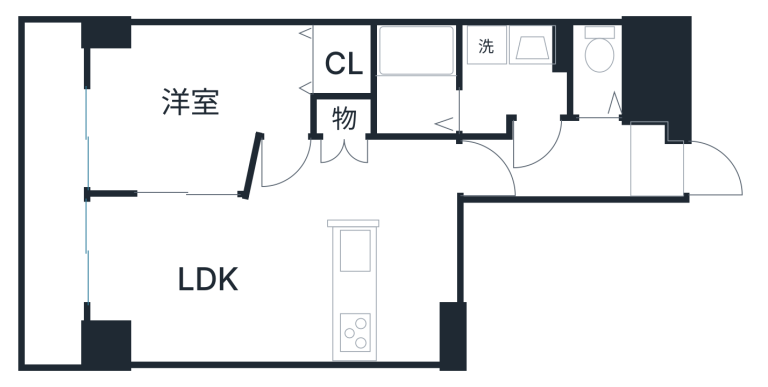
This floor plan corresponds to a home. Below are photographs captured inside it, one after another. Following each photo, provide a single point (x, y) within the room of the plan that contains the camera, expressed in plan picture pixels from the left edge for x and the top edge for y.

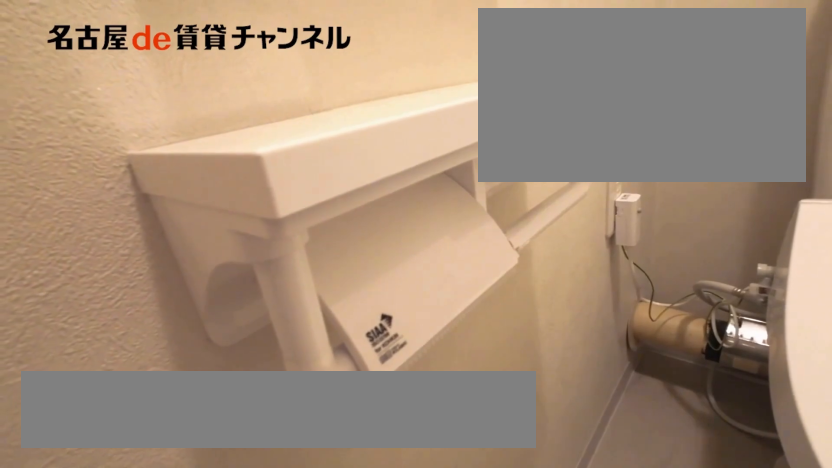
(599, 73)
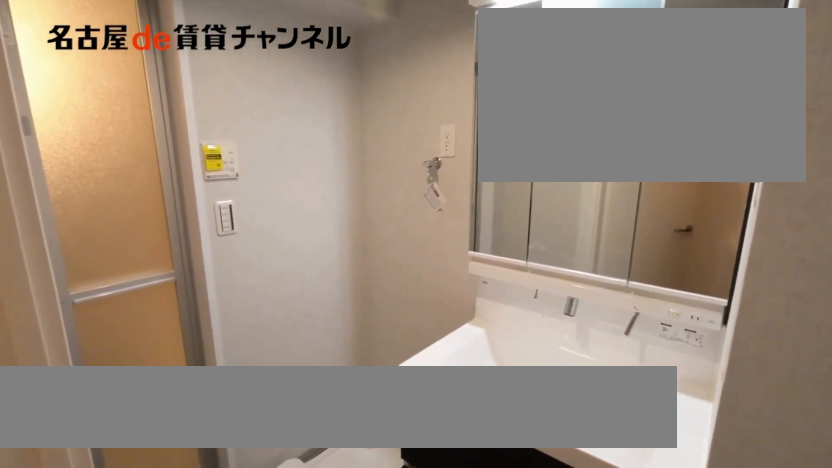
(514, 75)
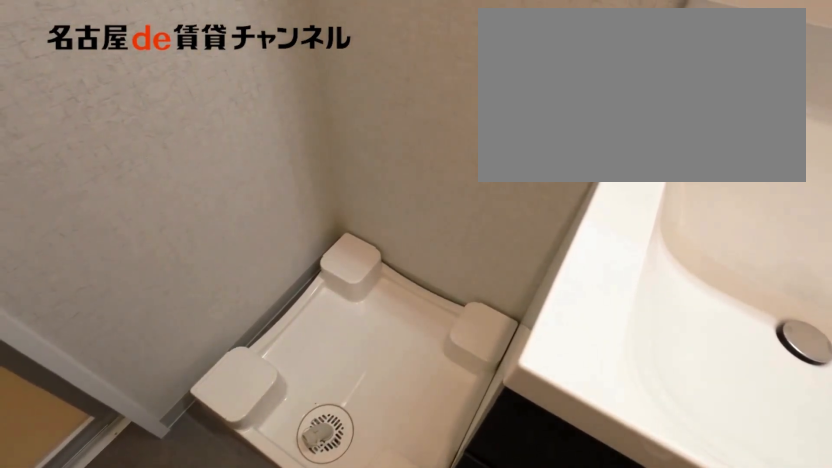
(514, 75)
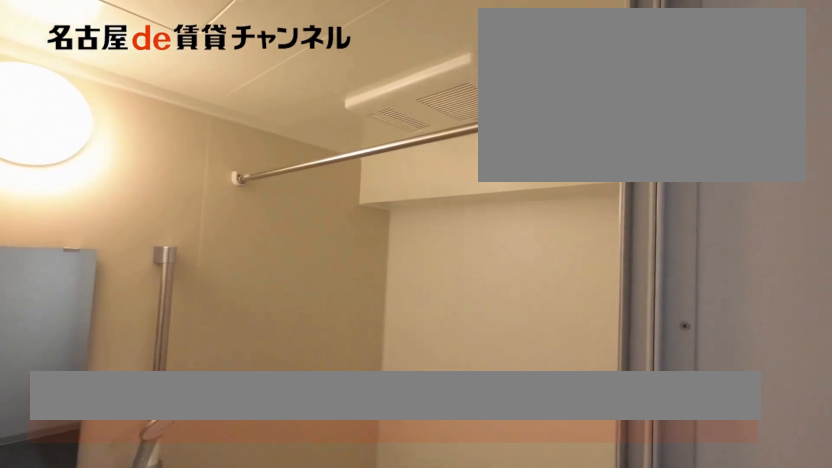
(413, 82)
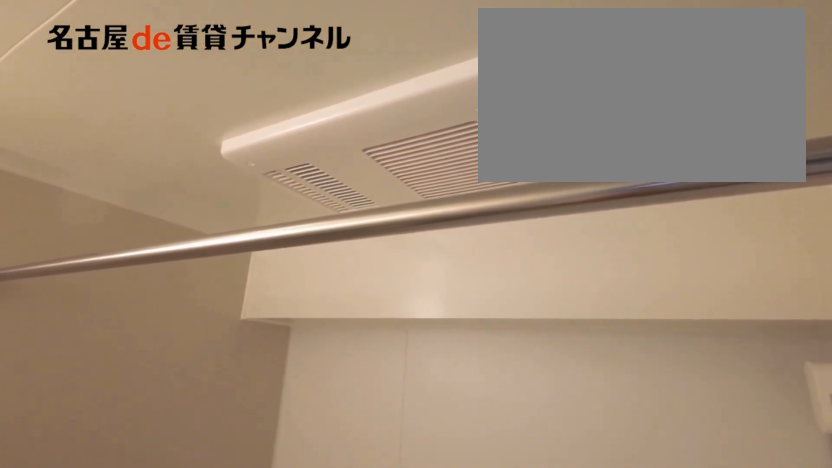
(413, 82)
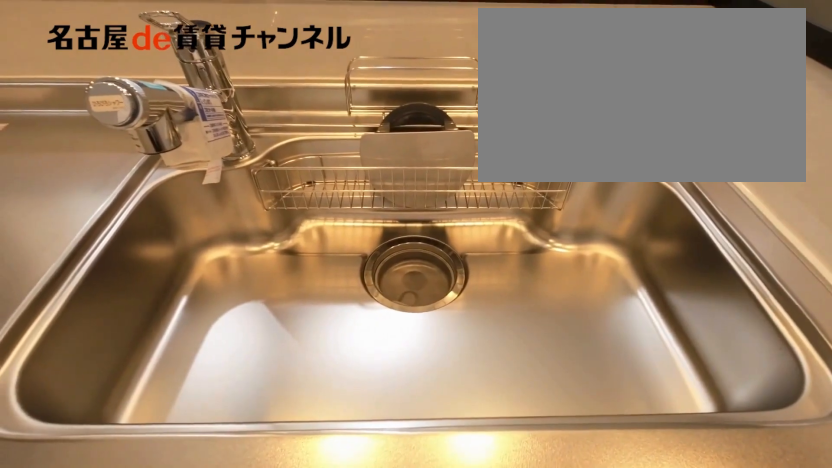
(393, 295)
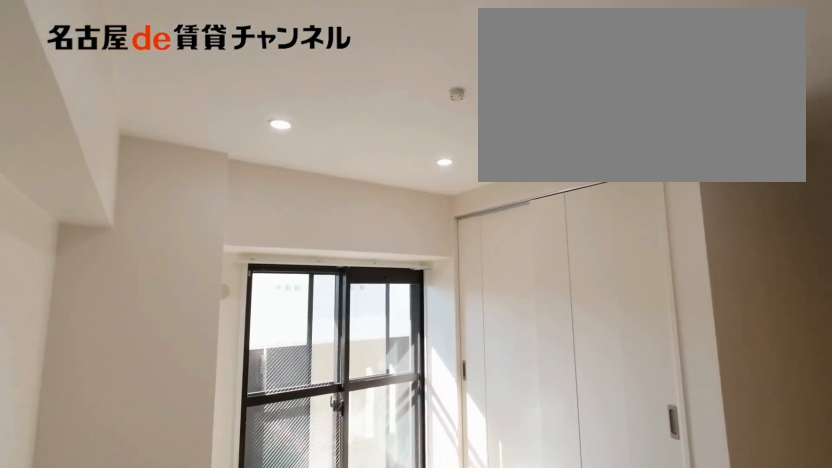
(206, 280)
